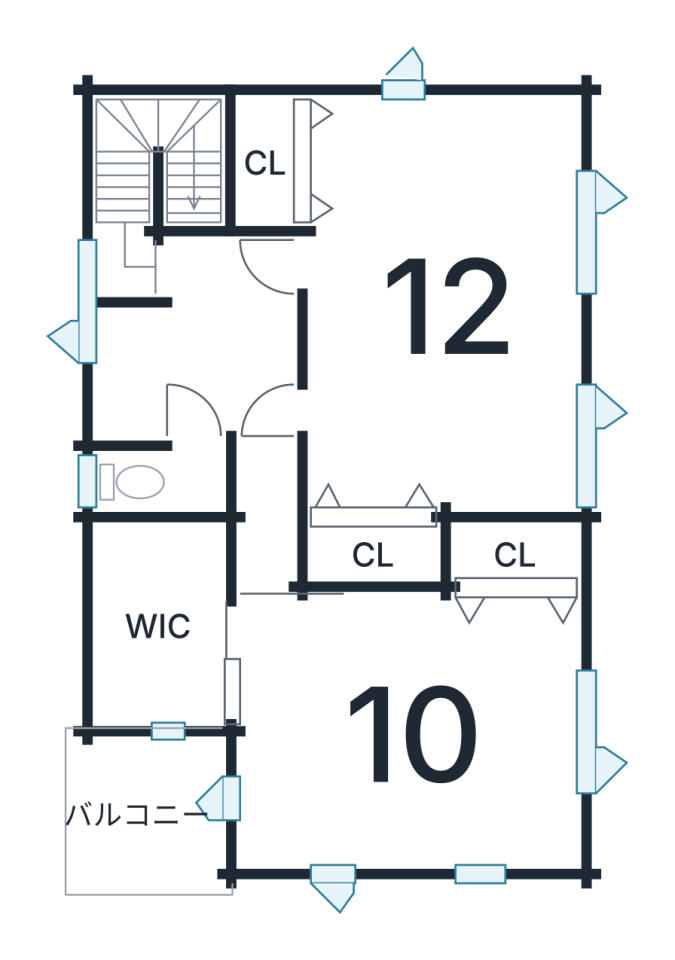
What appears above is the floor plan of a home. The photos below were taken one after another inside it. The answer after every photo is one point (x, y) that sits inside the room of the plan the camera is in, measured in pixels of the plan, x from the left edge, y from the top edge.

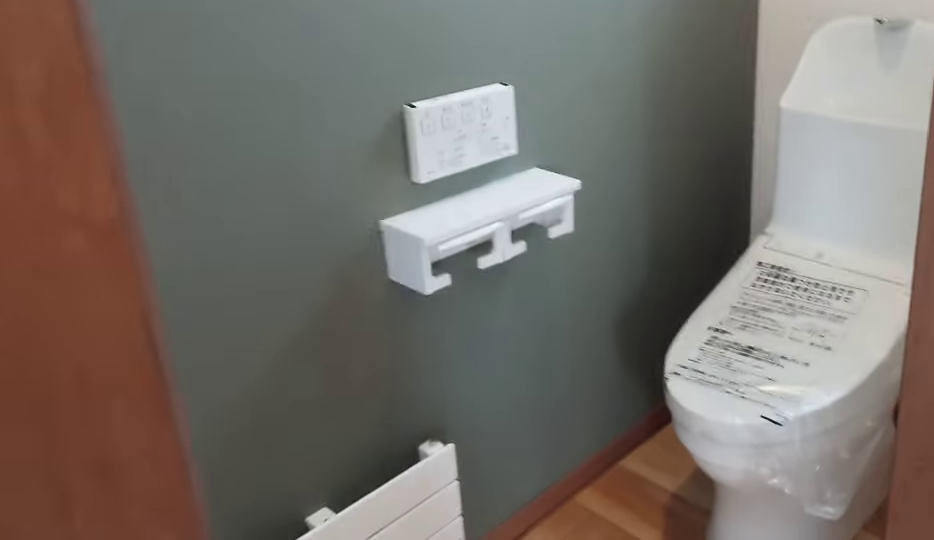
(156, 493)
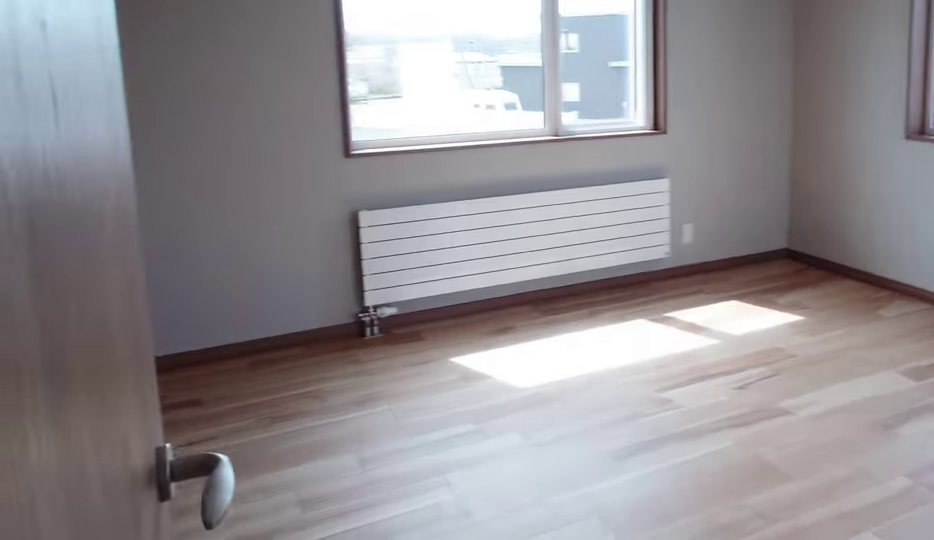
(394, 743)
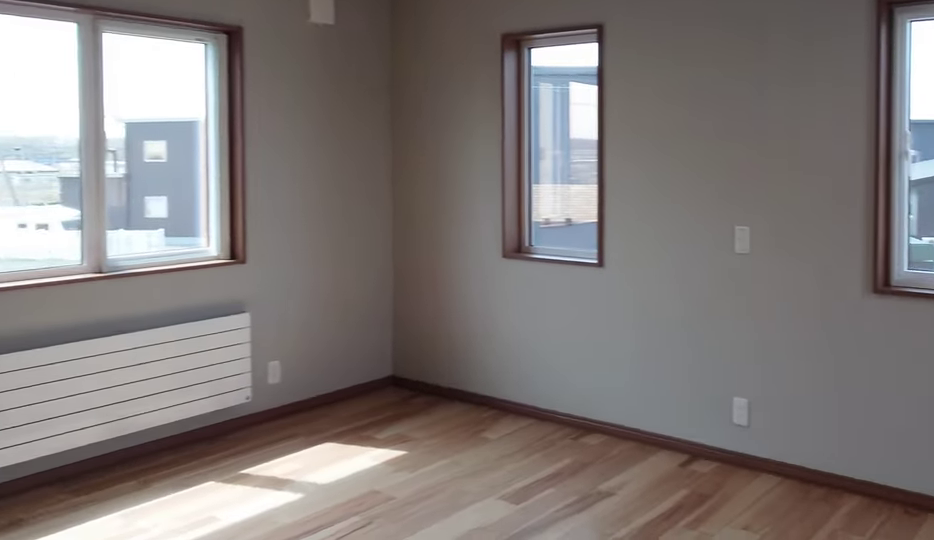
(394, 743)
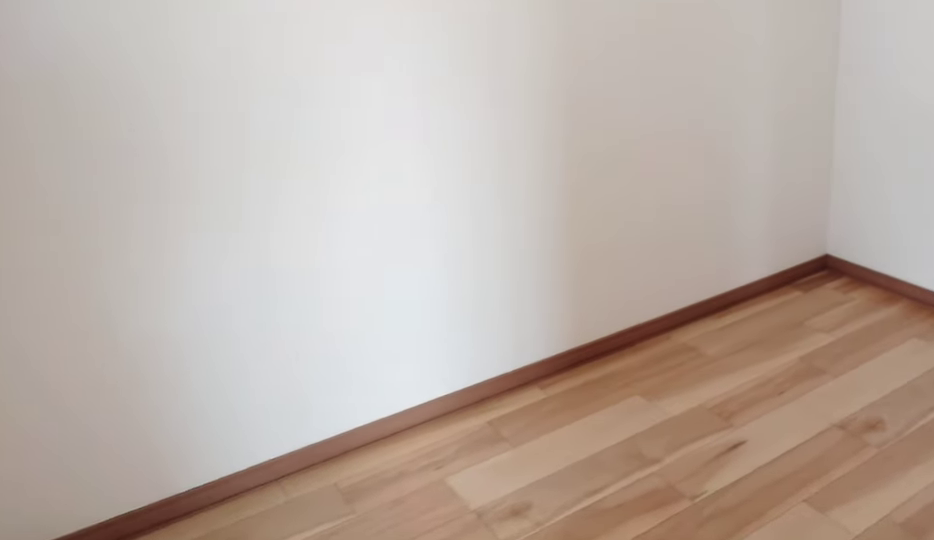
(164, 634)
